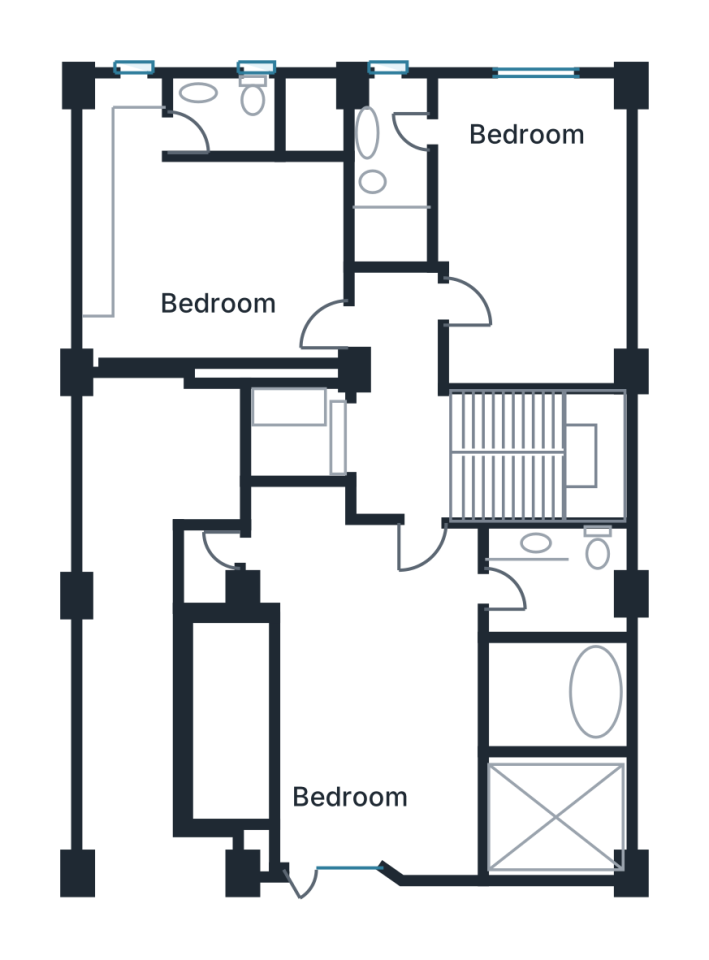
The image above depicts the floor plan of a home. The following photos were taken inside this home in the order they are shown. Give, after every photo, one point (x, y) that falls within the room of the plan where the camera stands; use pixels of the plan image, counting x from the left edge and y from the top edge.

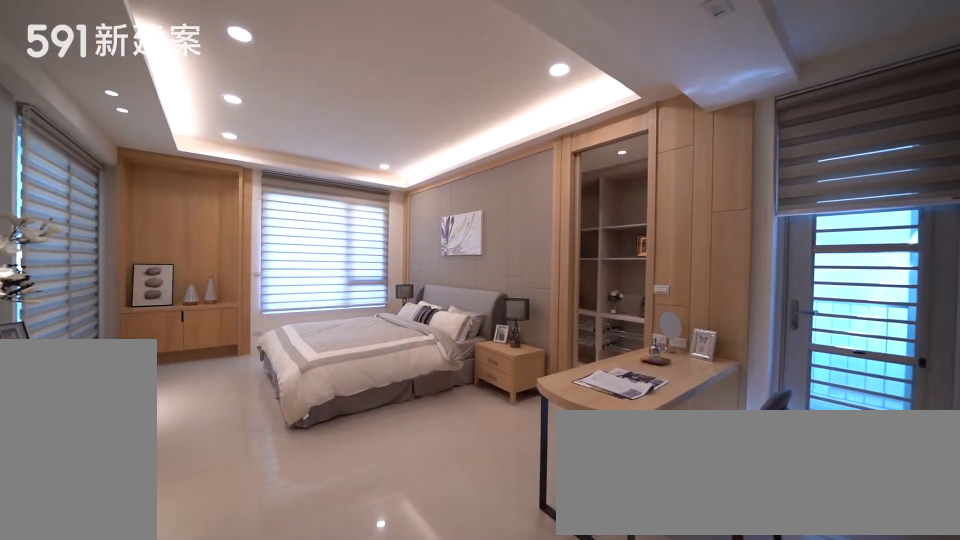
(341, 710)
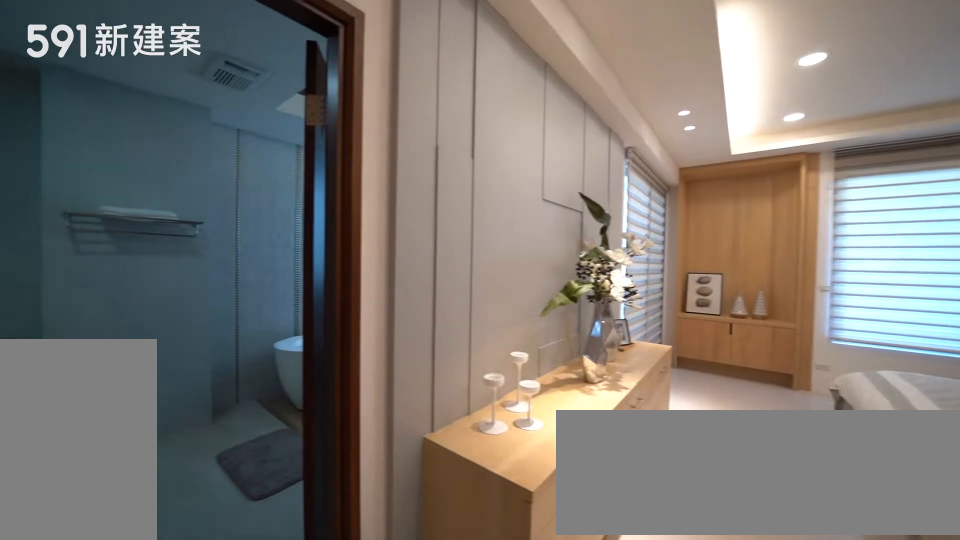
(341, 710)
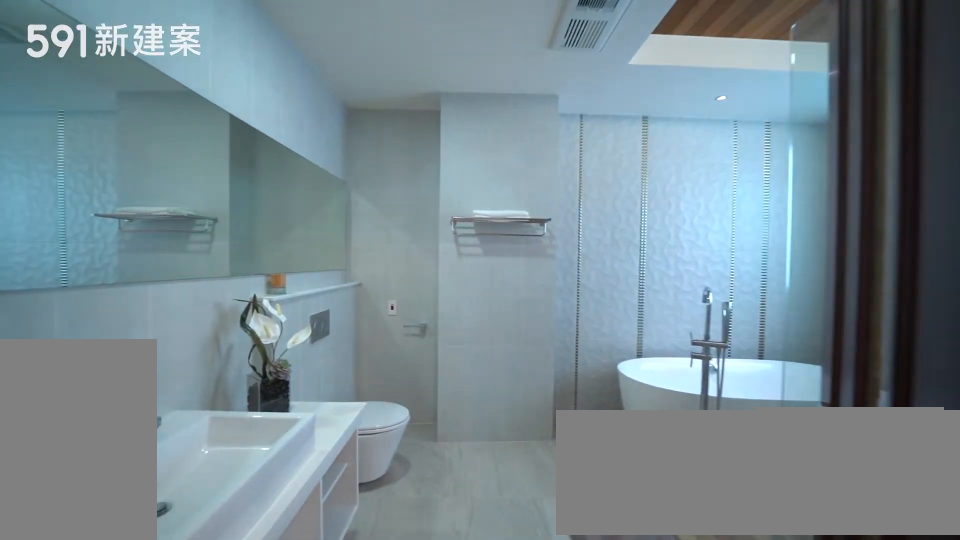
(560, 644)
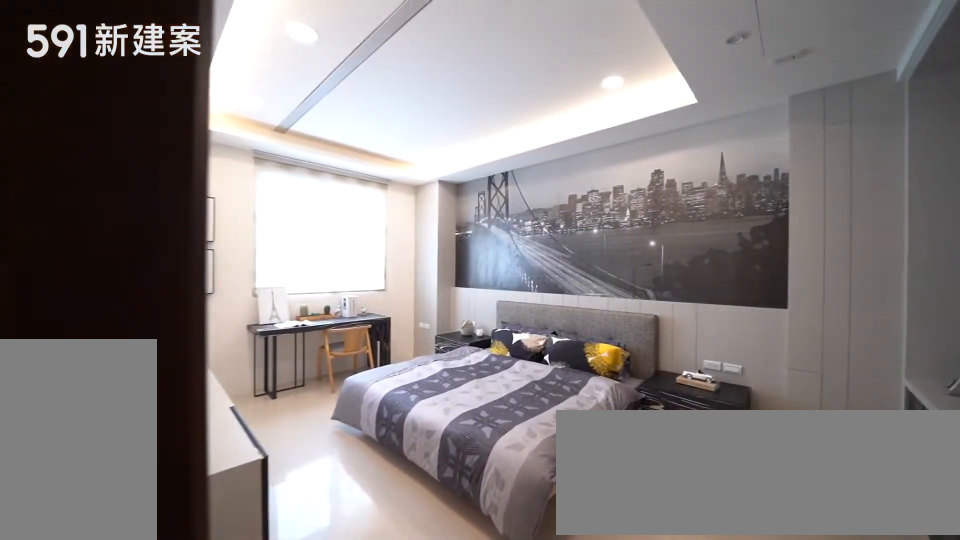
(536, 227)
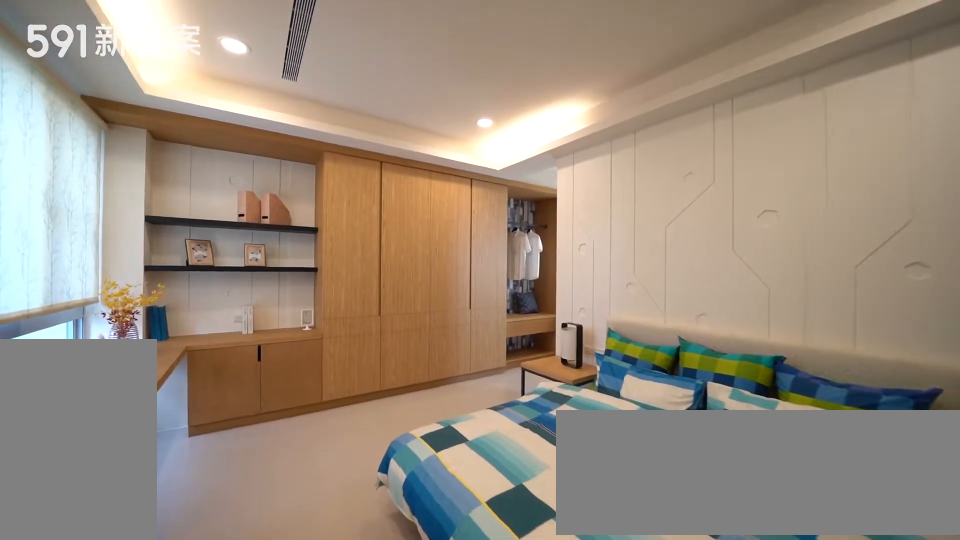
(191, 246)
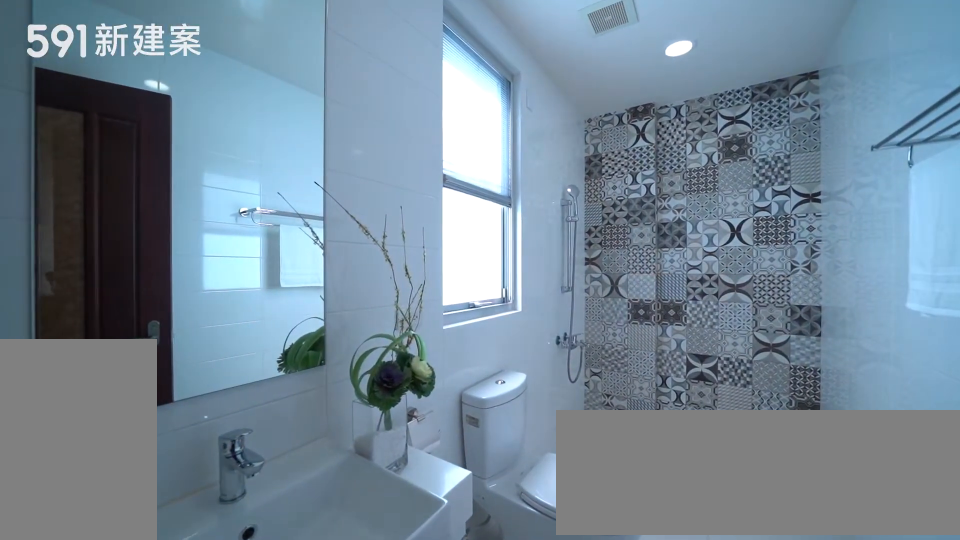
(274, 118)
